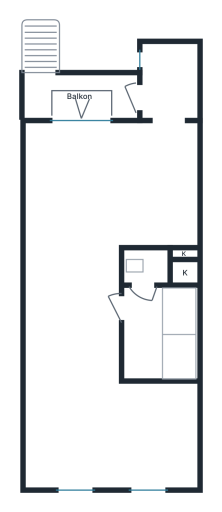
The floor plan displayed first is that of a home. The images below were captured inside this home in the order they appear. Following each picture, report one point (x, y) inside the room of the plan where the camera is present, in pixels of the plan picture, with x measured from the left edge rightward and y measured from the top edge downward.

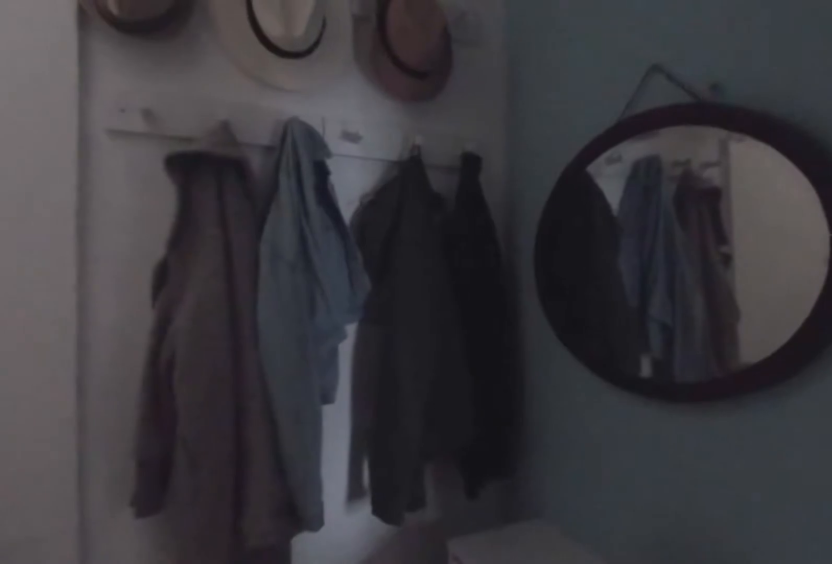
(141, 332)
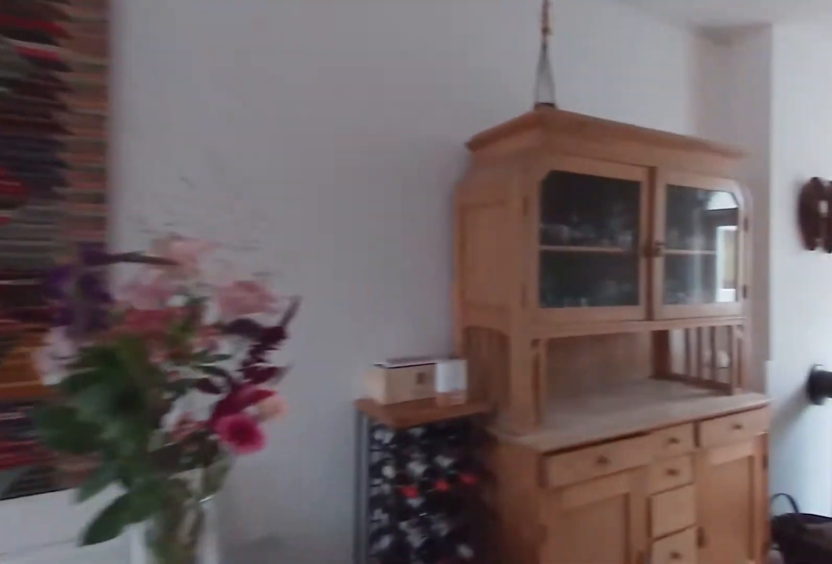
(101, 410)
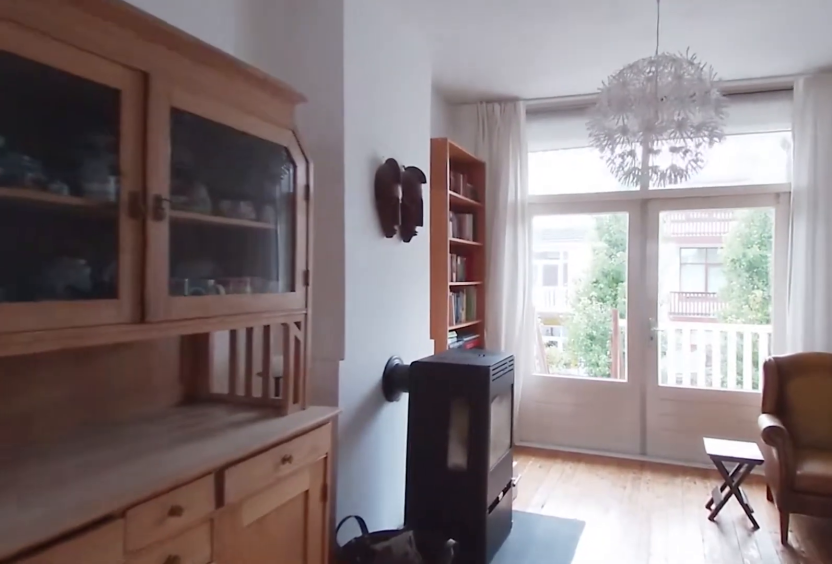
(101, 410)
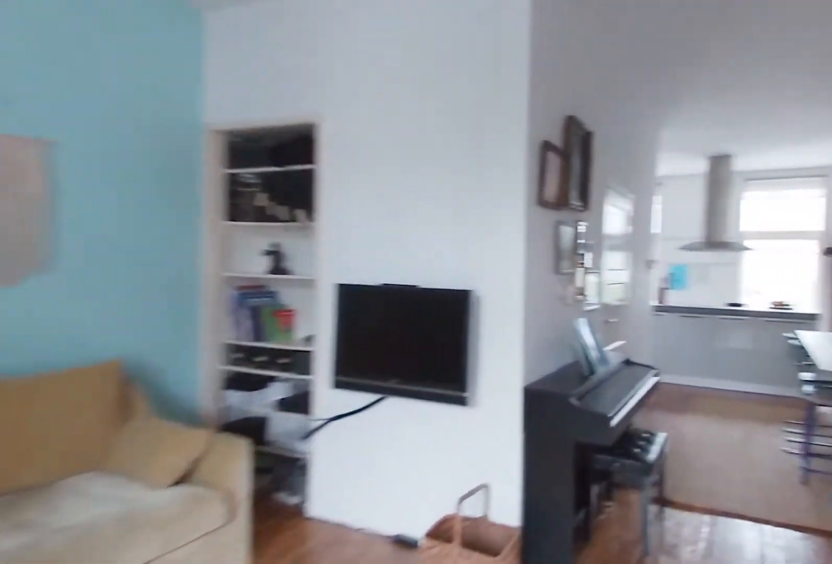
(163, 122)
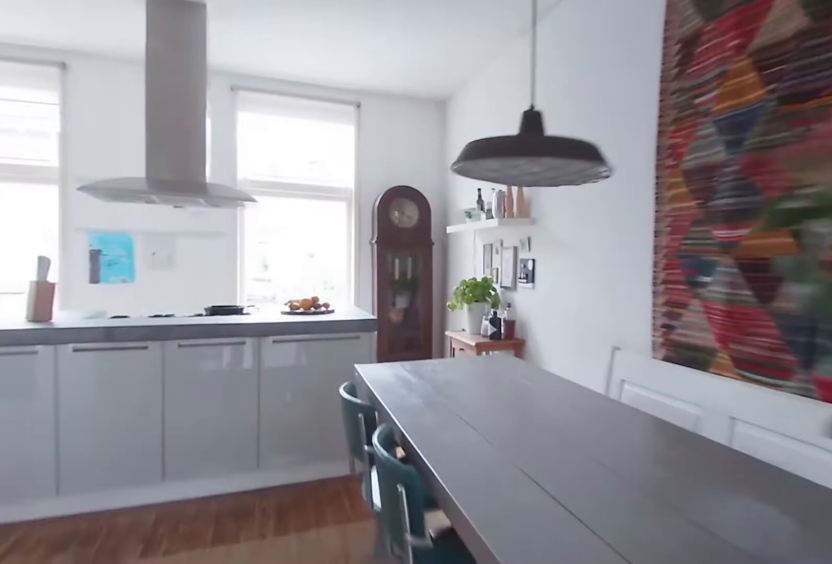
(101, 411)
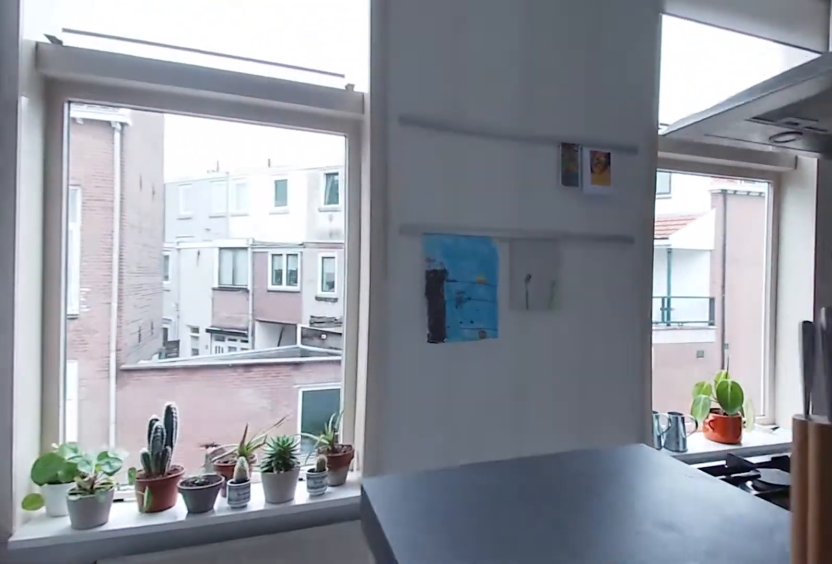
(101, 411)
